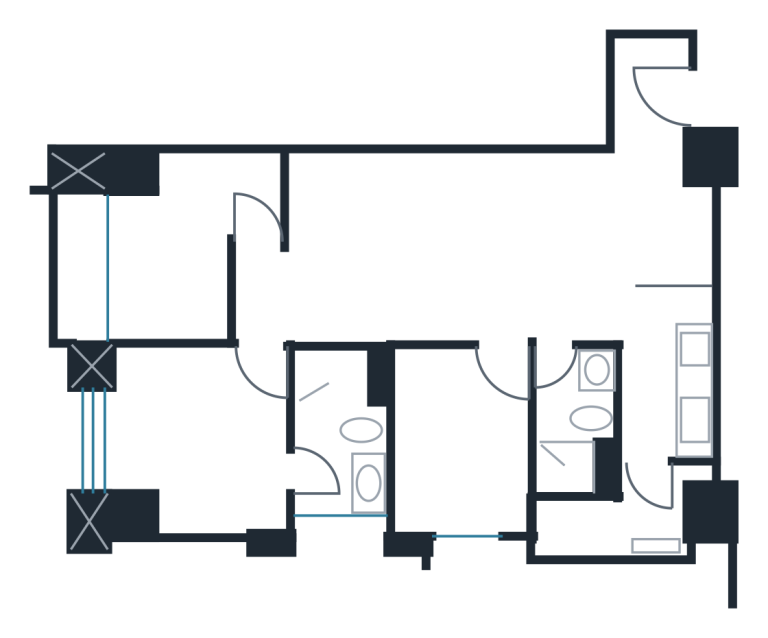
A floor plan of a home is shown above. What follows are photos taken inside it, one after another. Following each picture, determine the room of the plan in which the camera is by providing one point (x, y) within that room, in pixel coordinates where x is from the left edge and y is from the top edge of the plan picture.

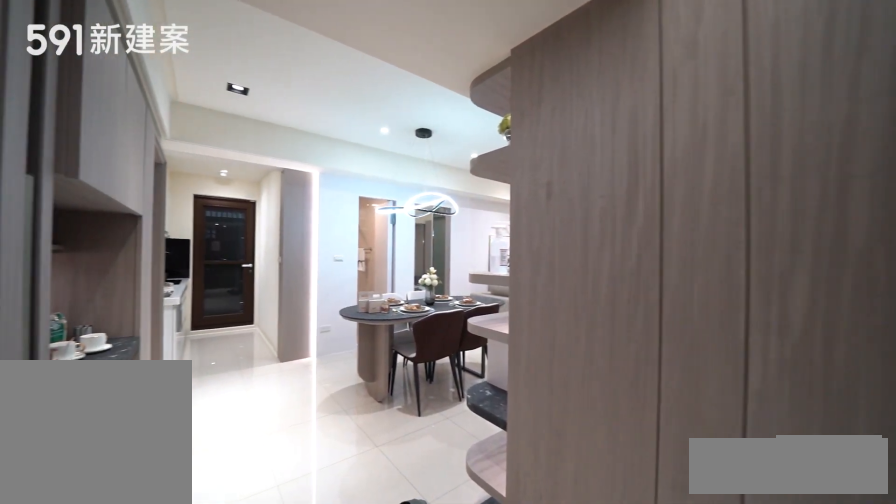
(660, 161)
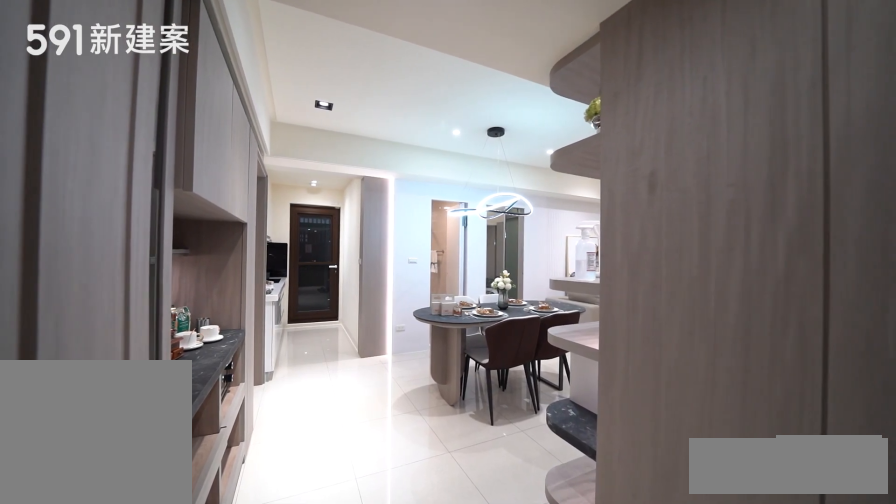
(660, 161)
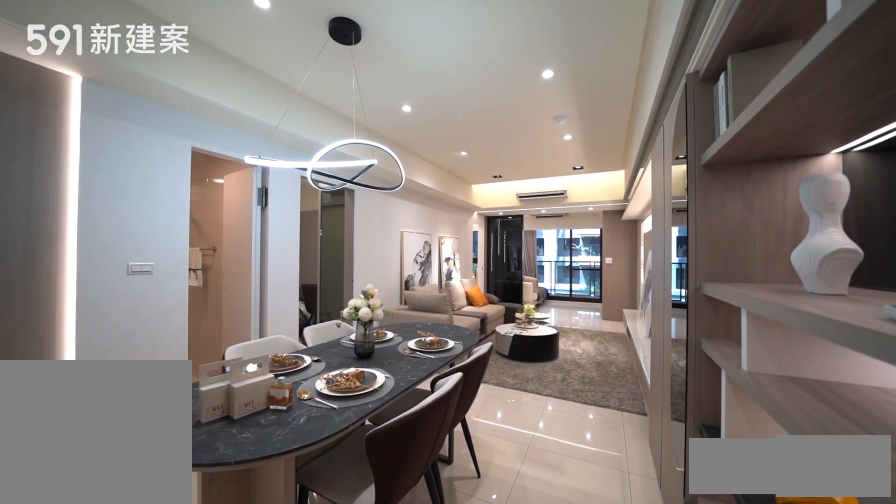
(531, 239)
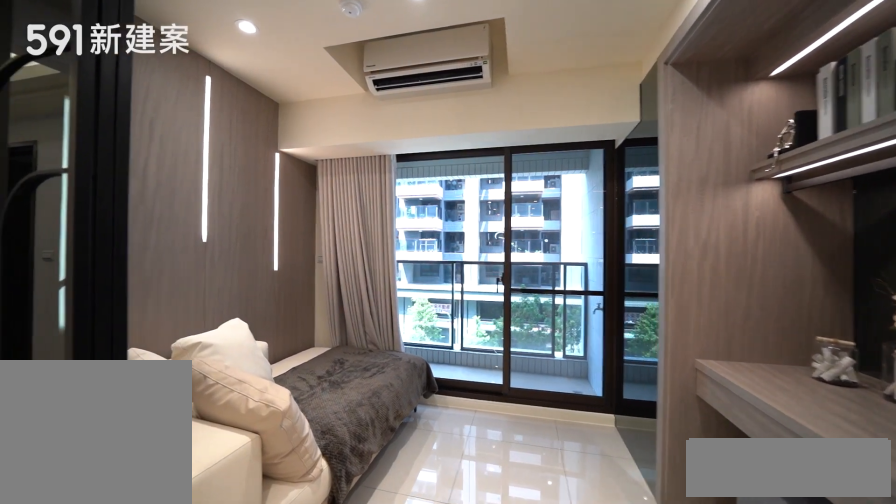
(192, 246)
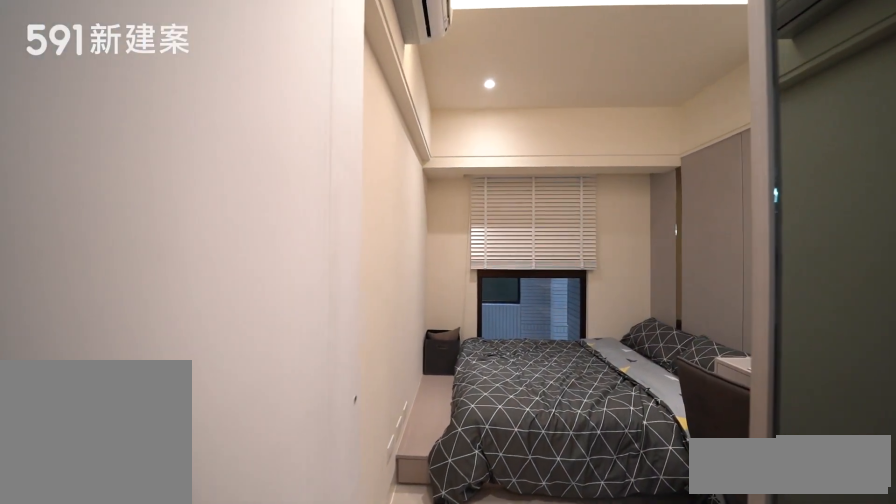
(457, 446)
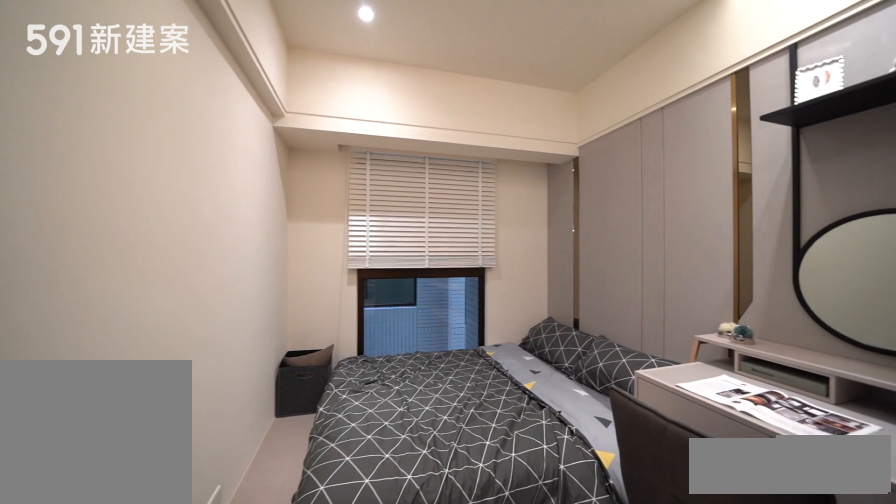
(457, 446)
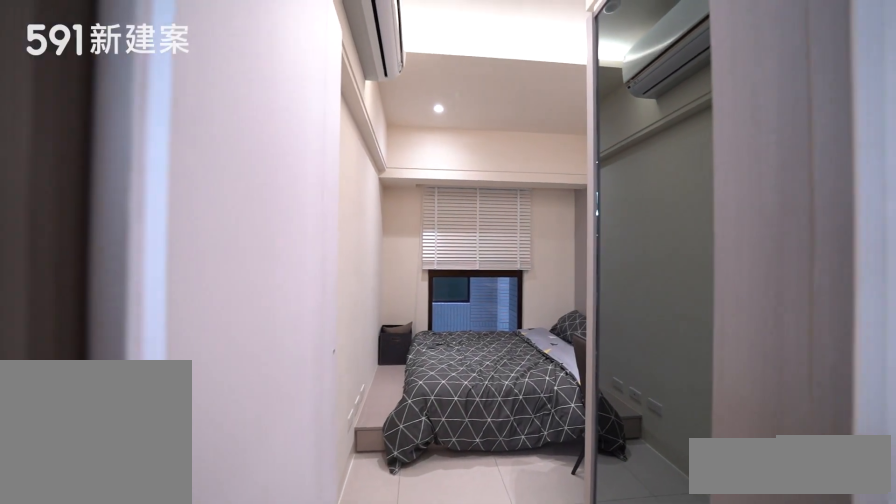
(457, 446)
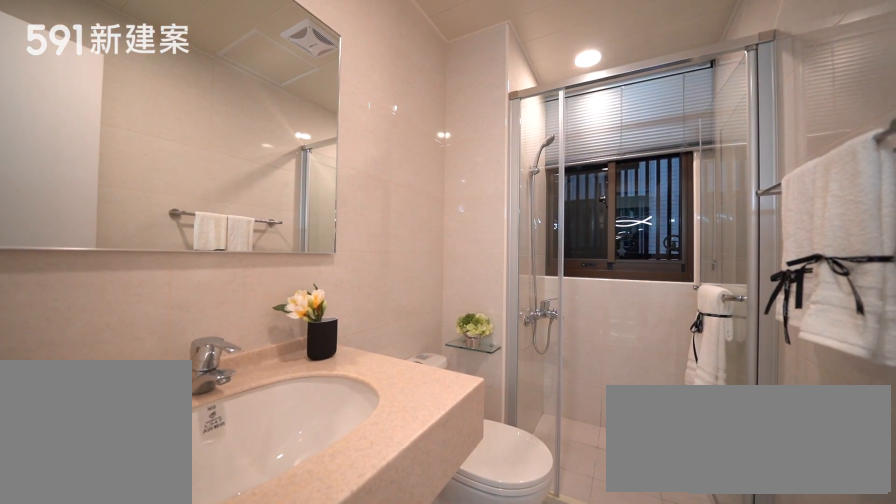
(578, 426)
